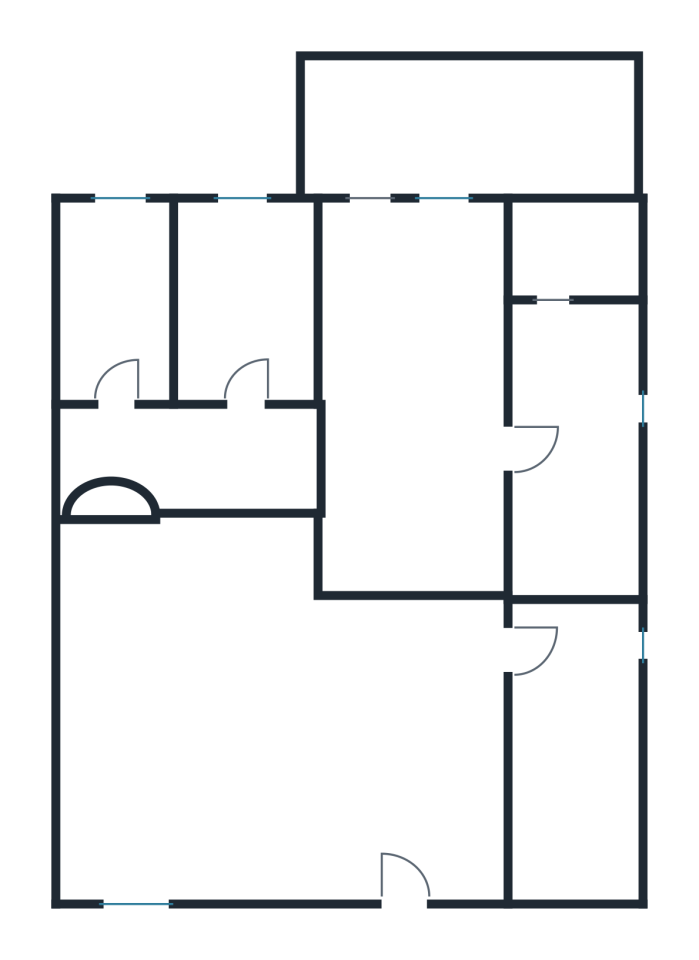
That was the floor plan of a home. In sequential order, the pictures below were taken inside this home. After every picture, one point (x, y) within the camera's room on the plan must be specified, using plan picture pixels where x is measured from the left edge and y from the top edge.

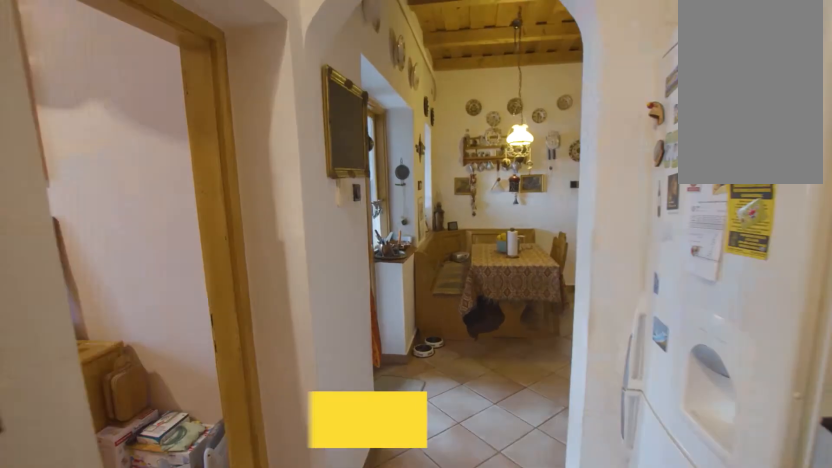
(409, 395)
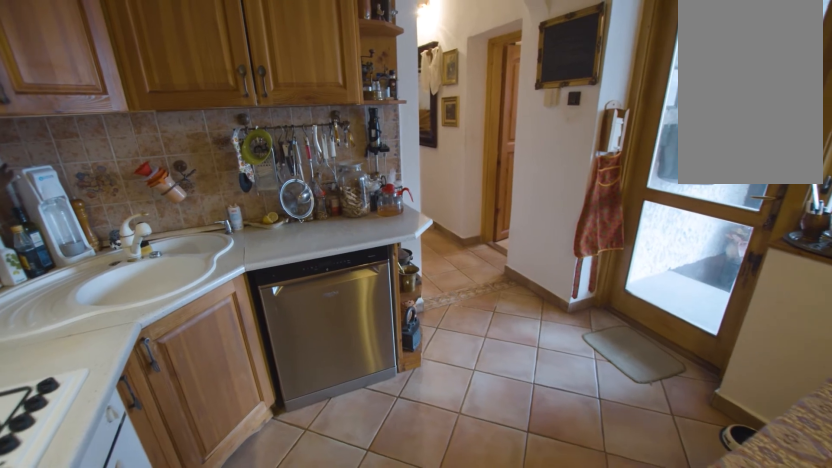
(574, 442)
